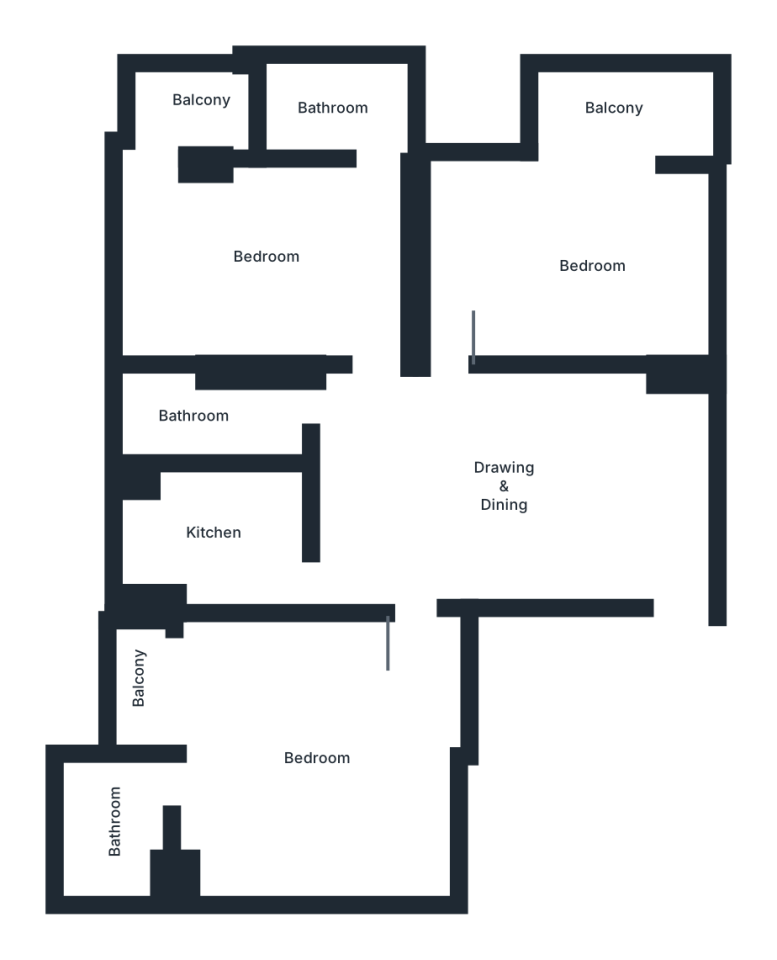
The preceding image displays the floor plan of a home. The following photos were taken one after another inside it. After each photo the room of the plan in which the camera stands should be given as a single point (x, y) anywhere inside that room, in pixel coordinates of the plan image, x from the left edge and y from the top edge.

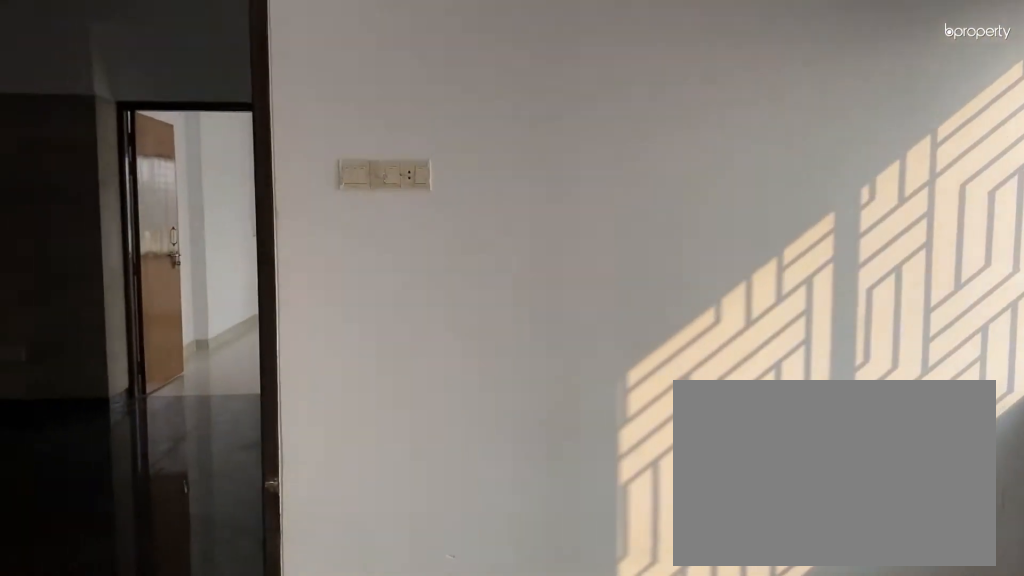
(273, 252)
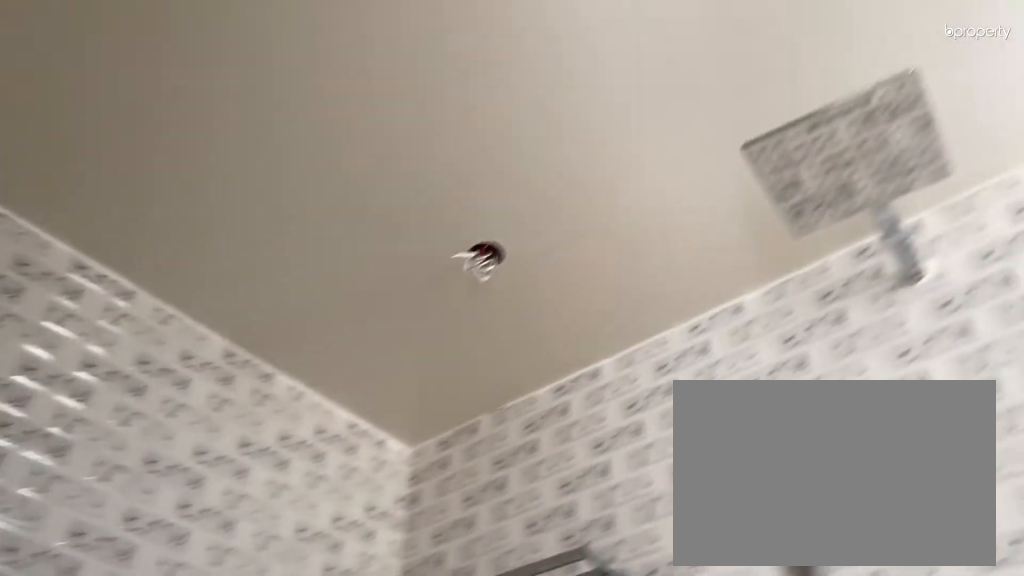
(332, 102)
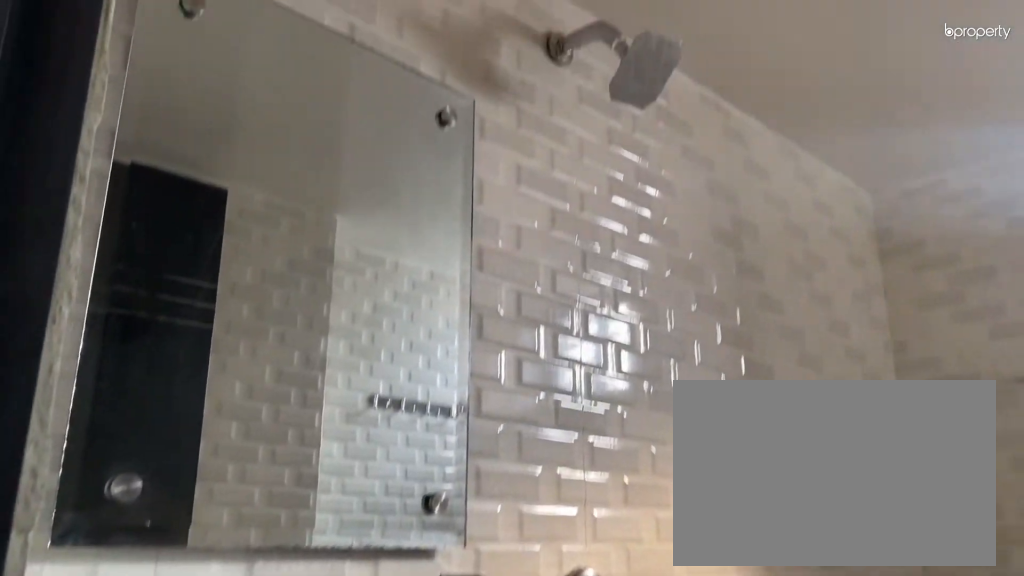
(212, 415)
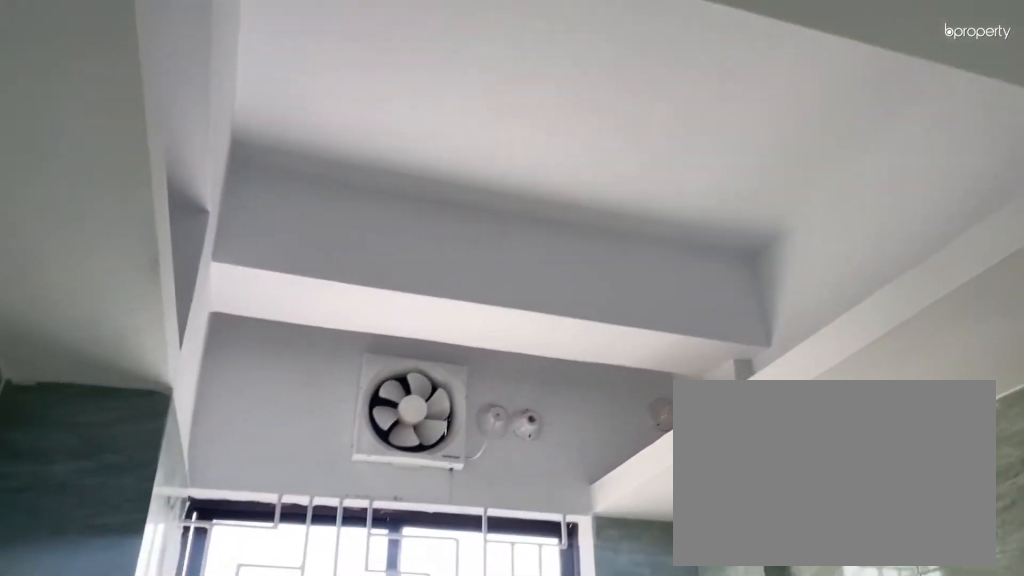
(211, 525)
